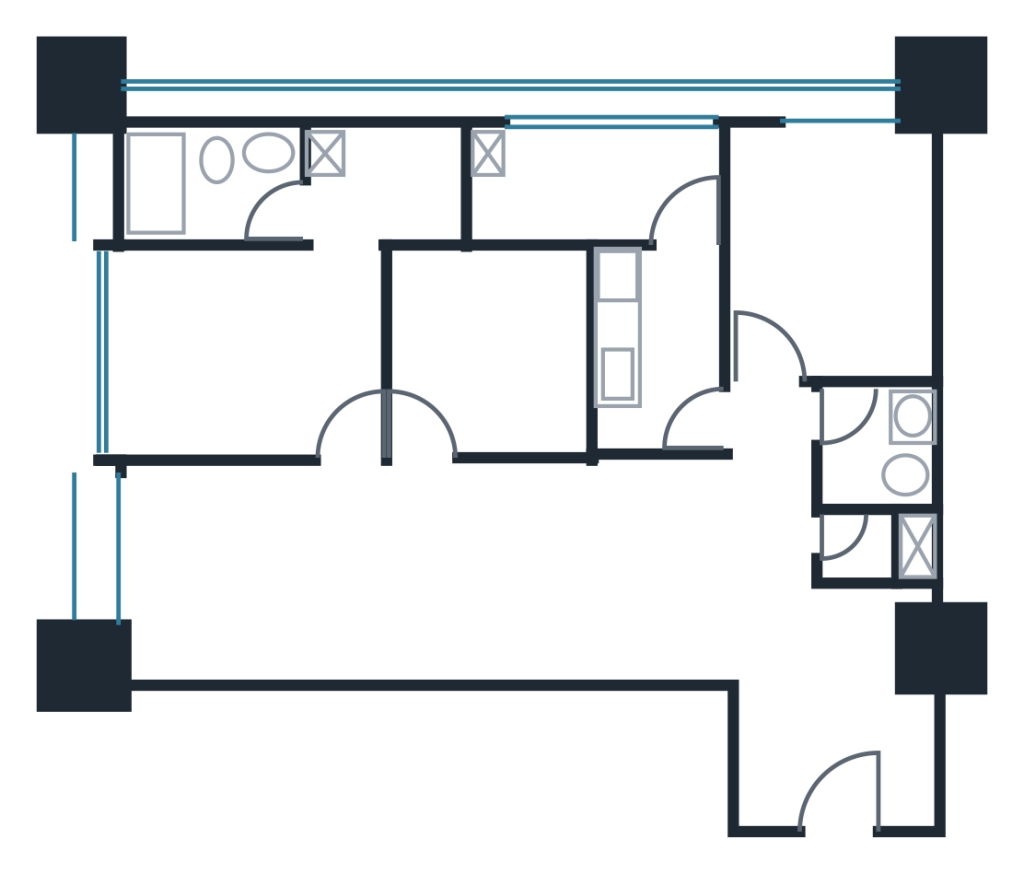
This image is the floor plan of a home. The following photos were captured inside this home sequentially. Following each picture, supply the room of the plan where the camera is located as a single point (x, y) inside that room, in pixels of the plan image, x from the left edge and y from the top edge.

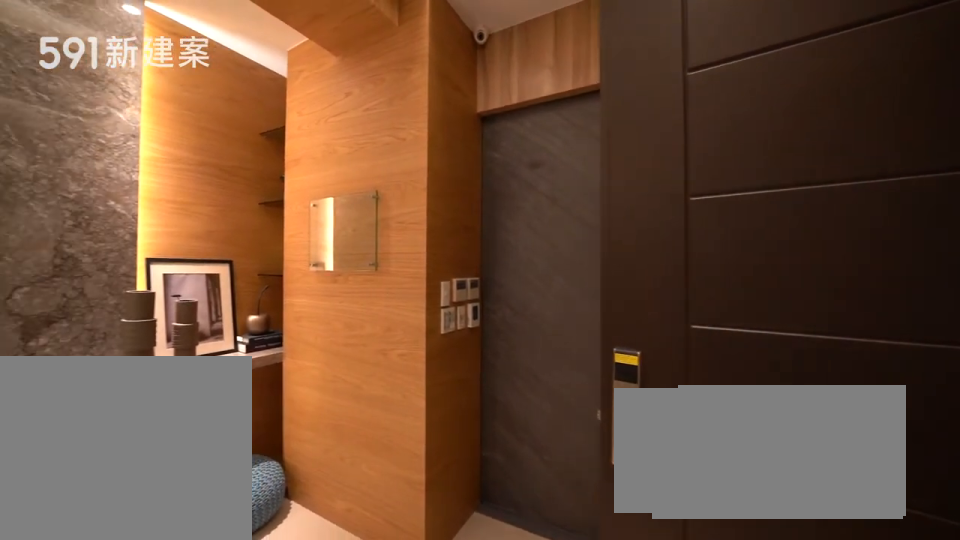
(839, 758)
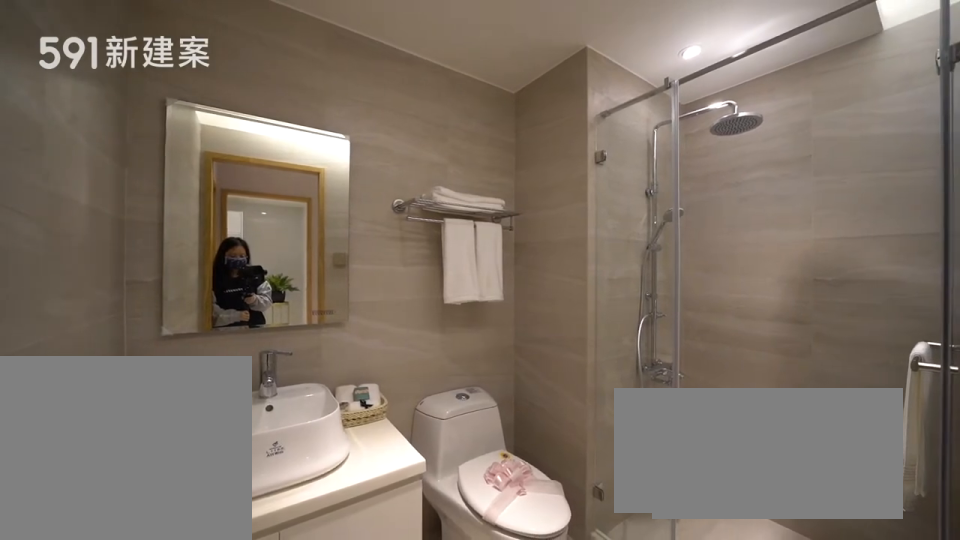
(881, 489)
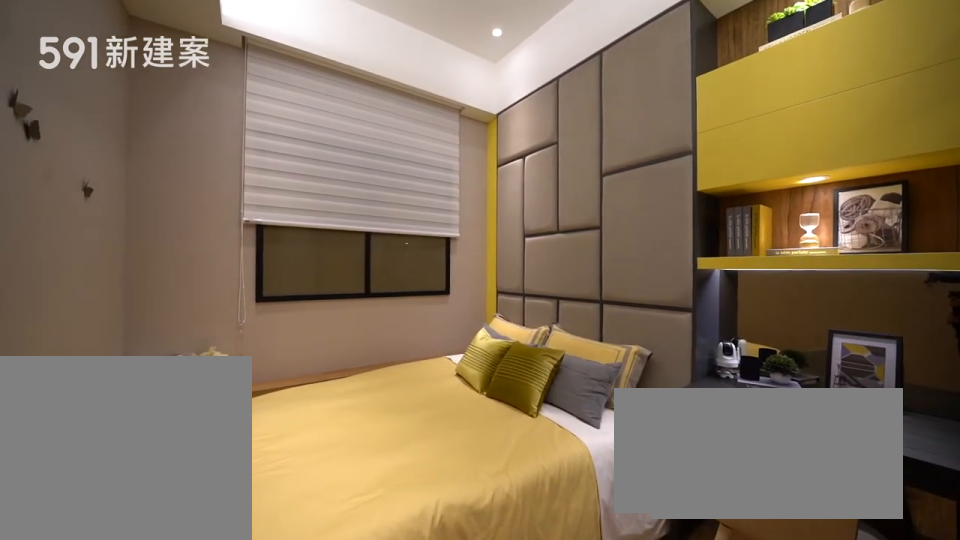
(833, 251)
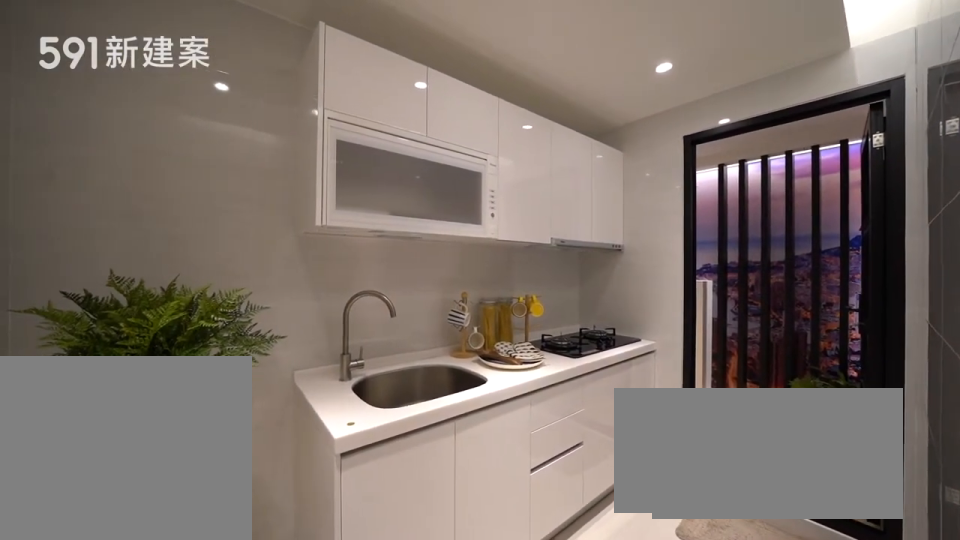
(658, 347)
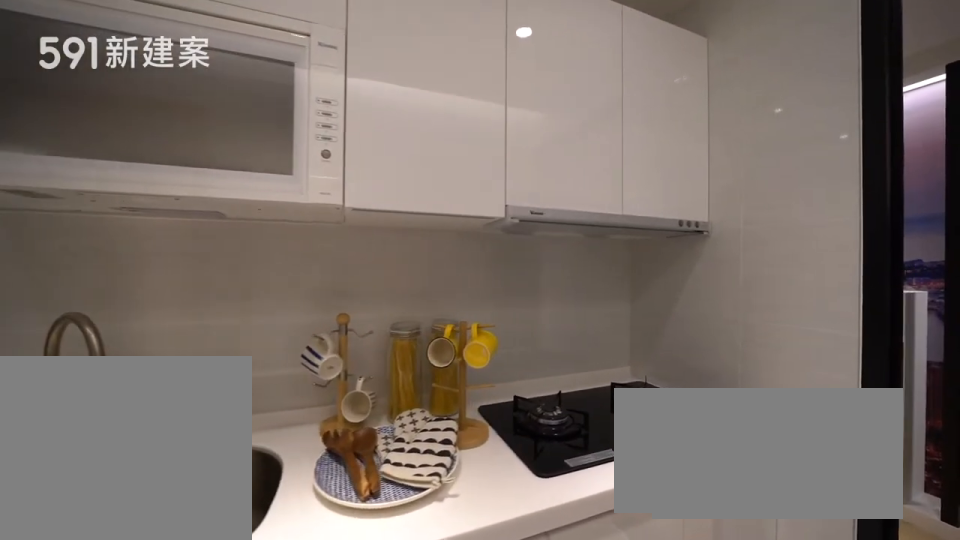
(658, 347)
